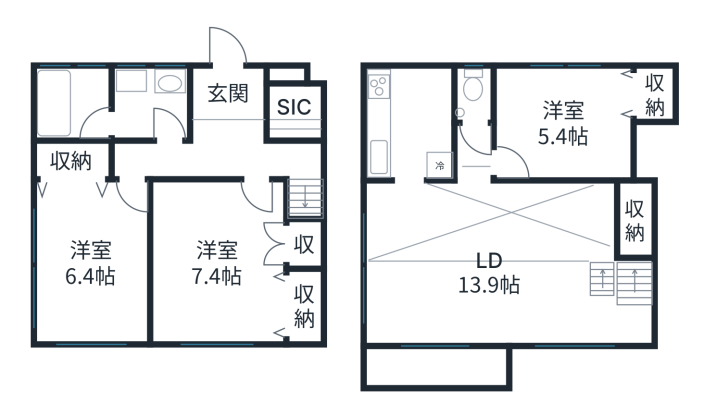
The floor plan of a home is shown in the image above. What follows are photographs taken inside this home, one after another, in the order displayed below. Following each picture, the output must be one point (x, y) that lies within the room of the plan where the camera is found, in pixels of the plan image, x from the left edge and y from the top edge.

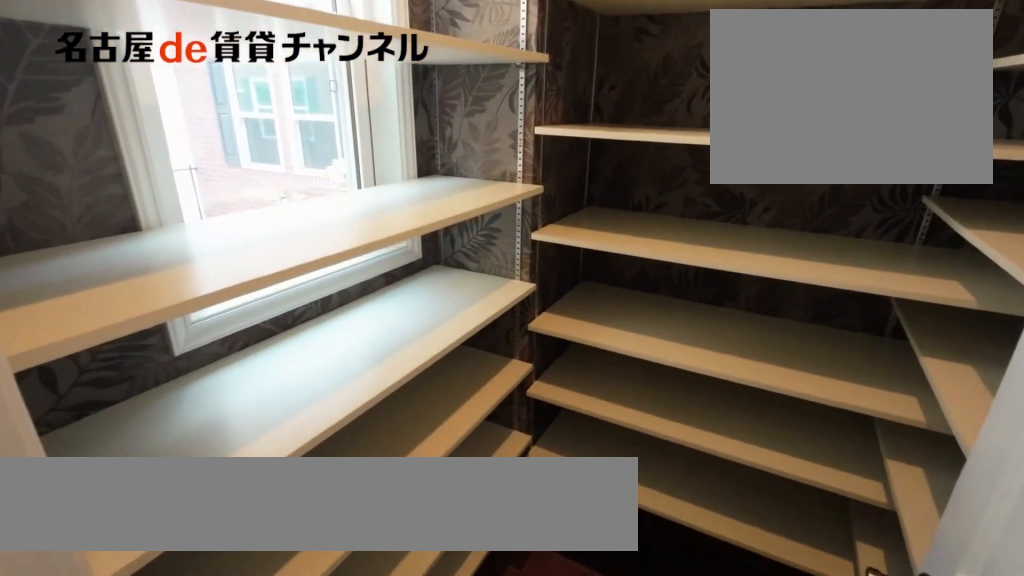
(295, 112)
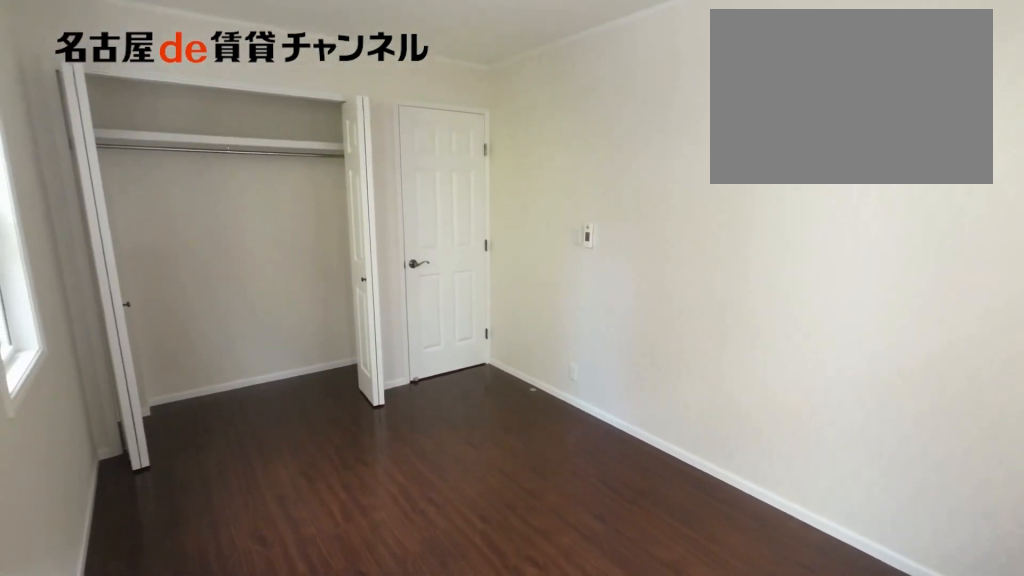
(92, 250)
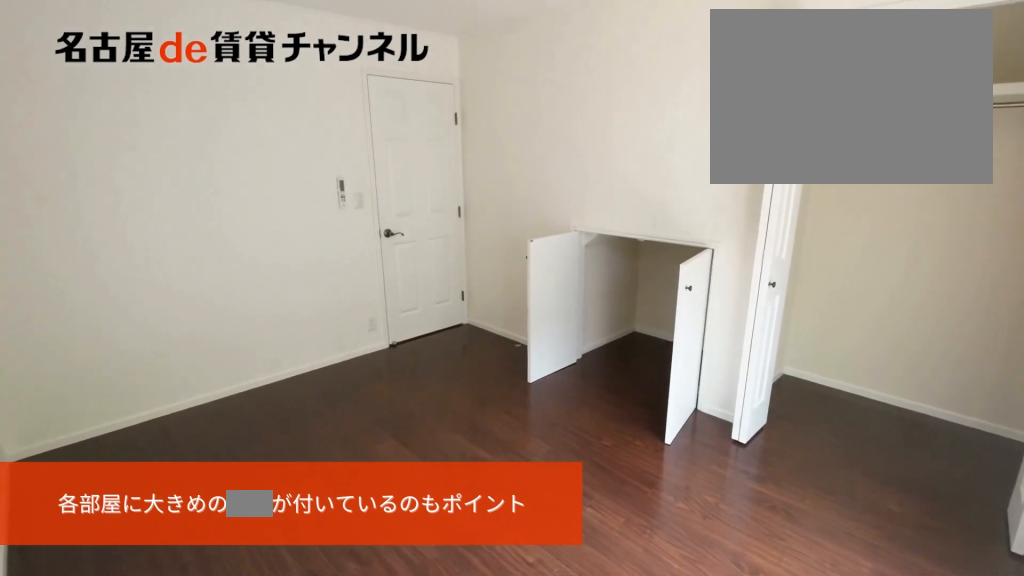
(232, 267)
